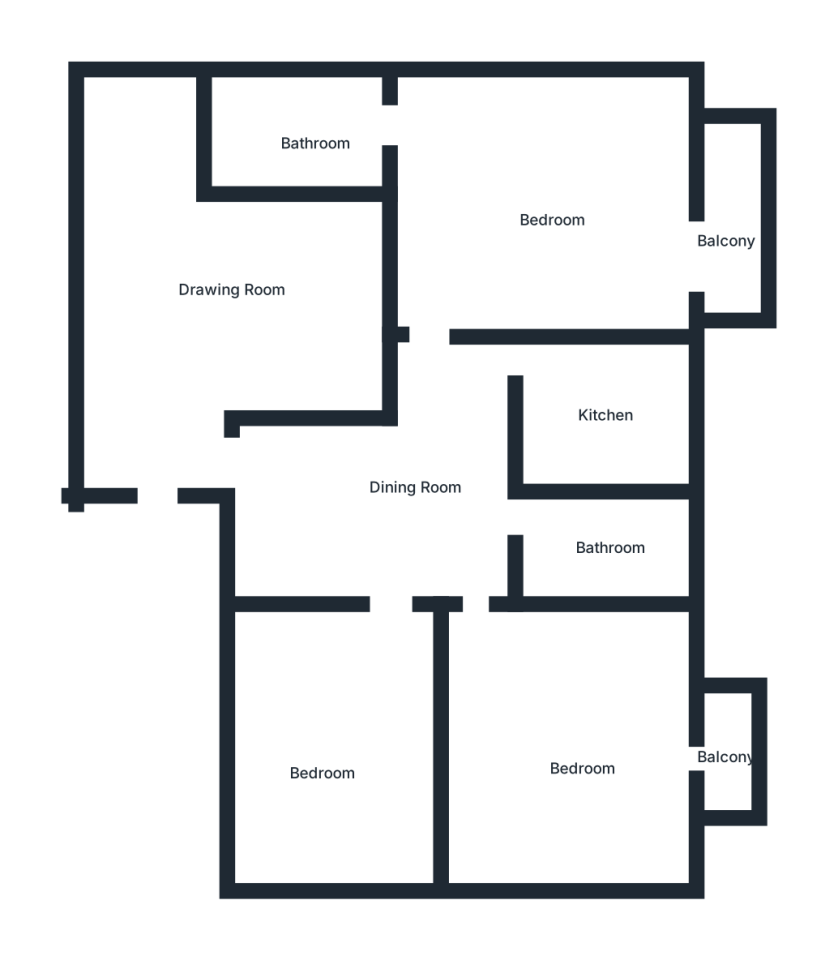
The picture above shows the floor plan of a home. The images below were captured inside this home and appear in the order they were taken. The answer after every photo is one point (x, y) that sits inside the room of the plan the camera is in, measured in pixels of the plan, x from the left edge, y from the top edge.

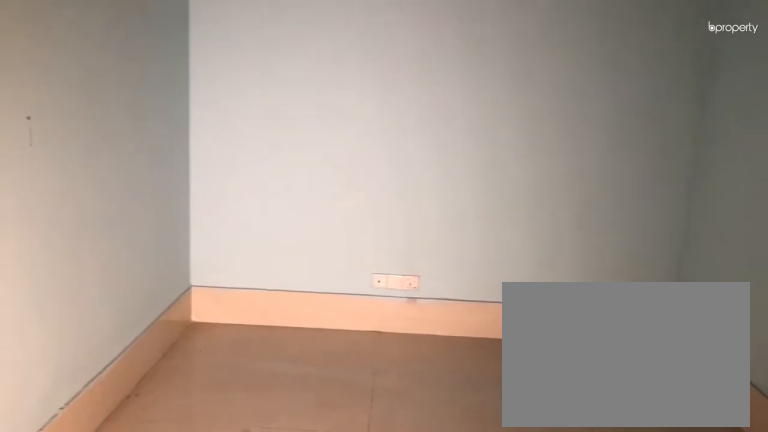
(221, 322)
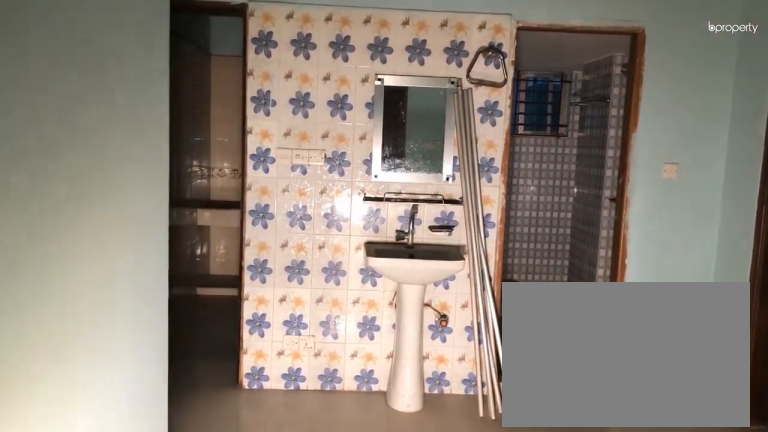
(402, 490)
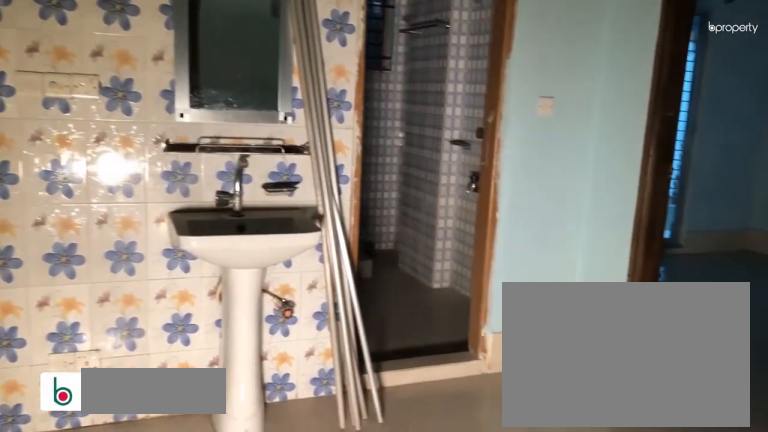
(402, 490)
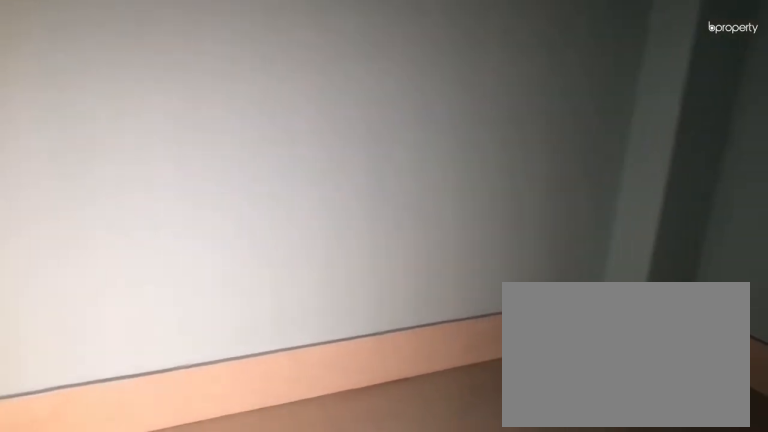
(322, 757)
